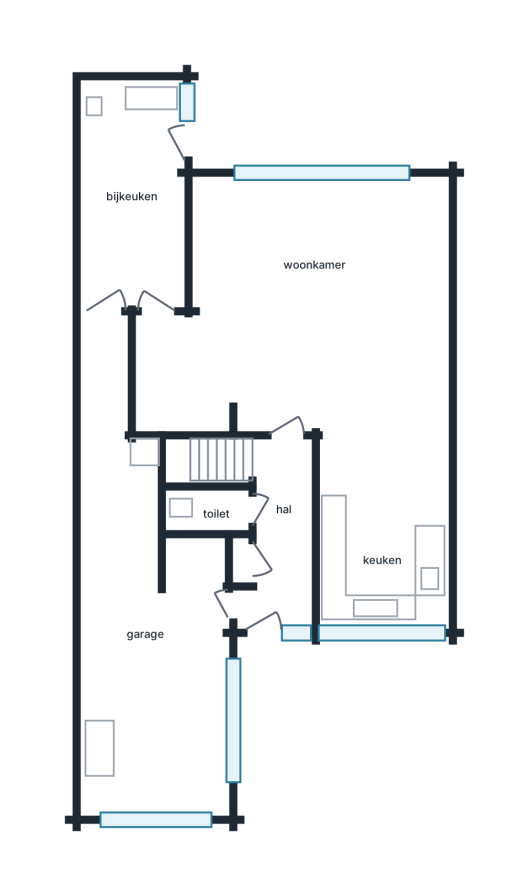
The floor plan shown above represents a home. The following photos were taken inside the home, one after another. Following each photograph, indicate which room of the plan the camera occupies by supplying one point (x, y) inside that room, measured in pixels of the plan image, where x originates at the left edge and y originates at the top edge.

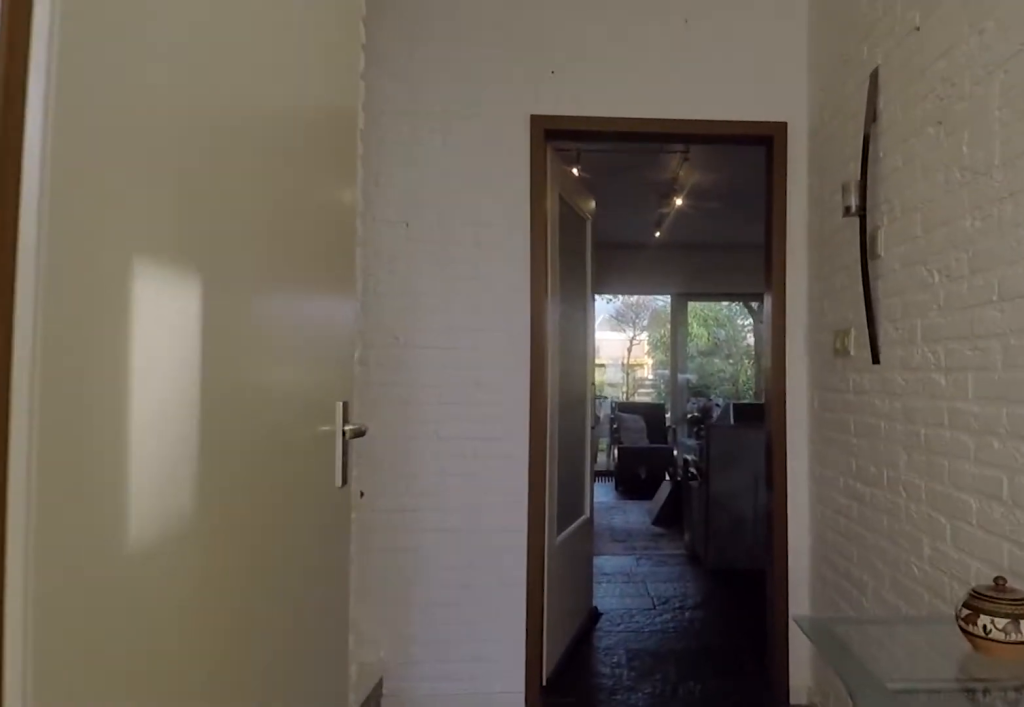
(279, 534)
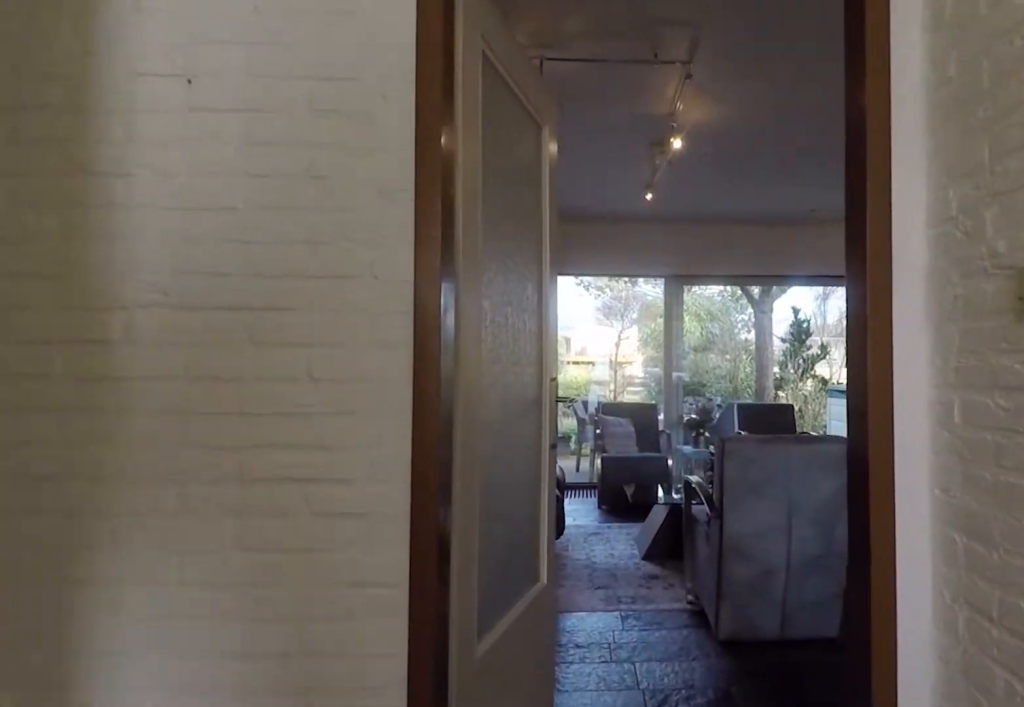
(279, 534)
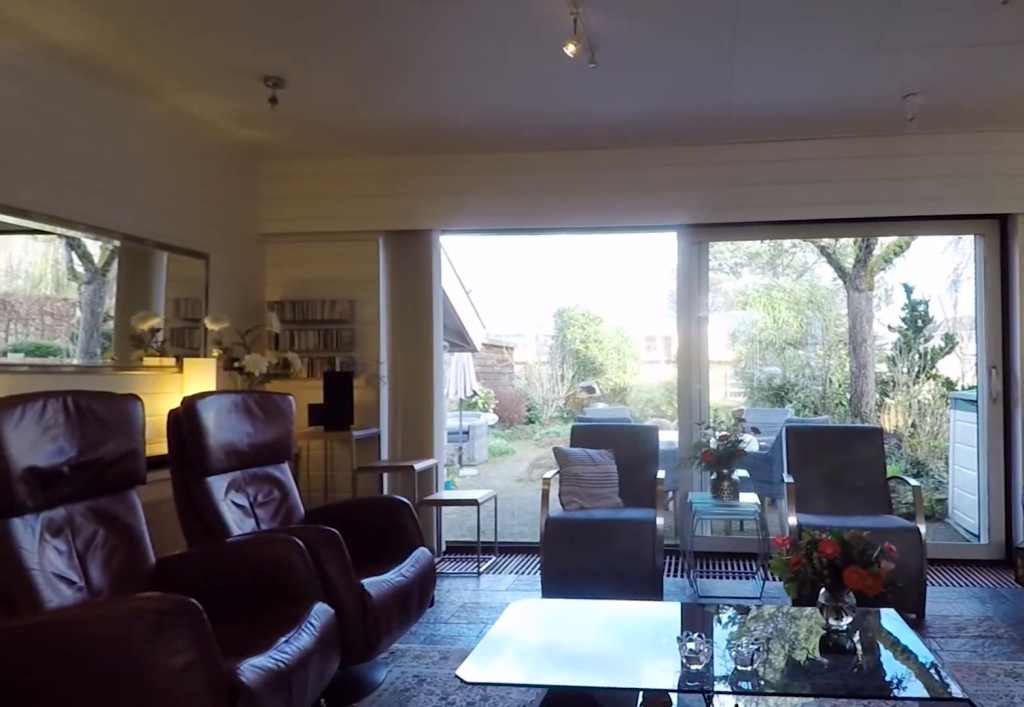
(216, 354)
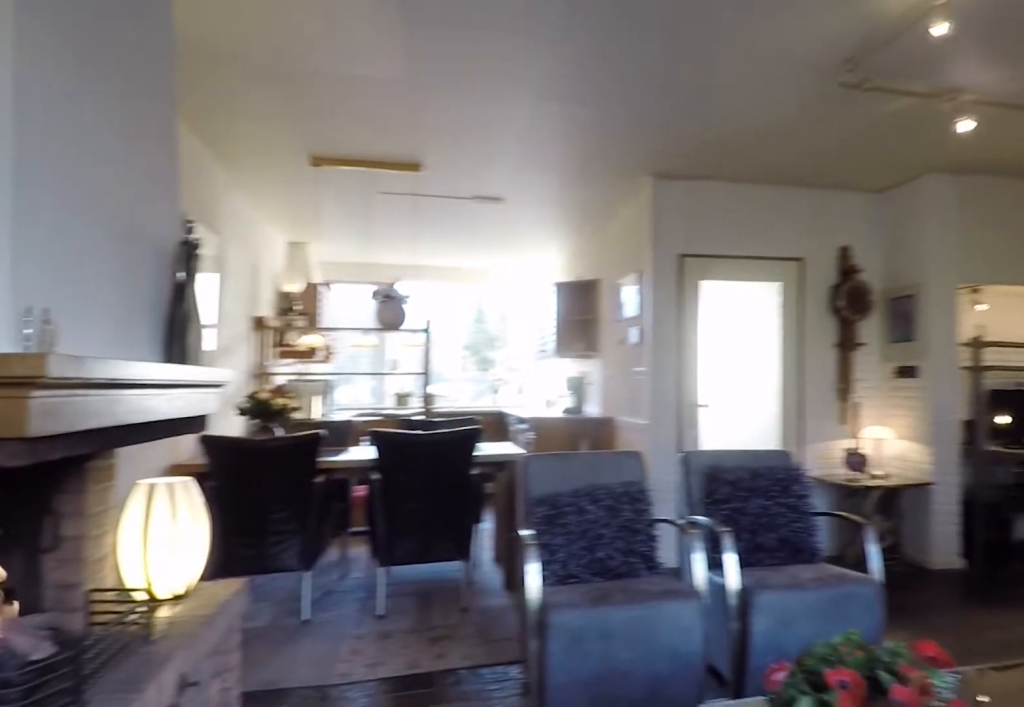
(223, 351)
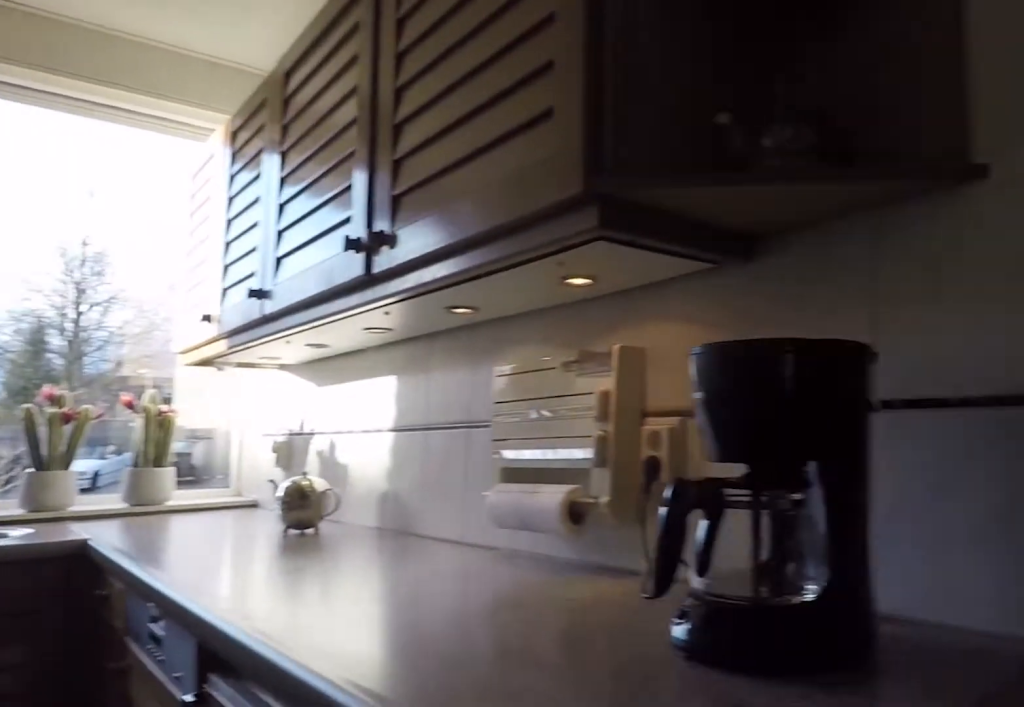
(381, 529)
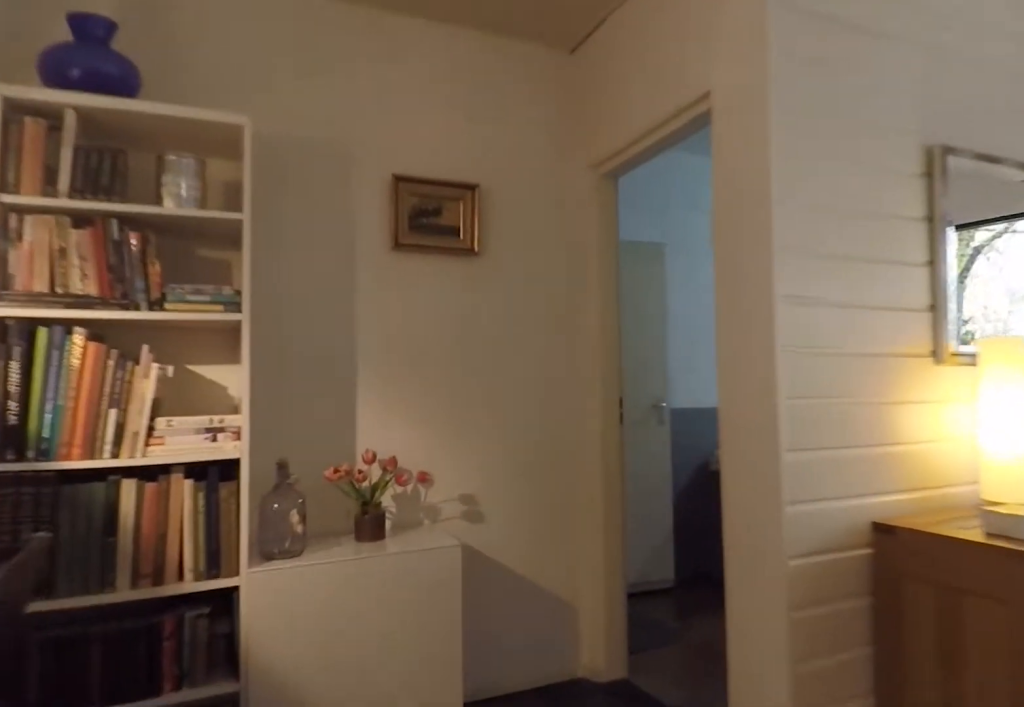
(219, 351)
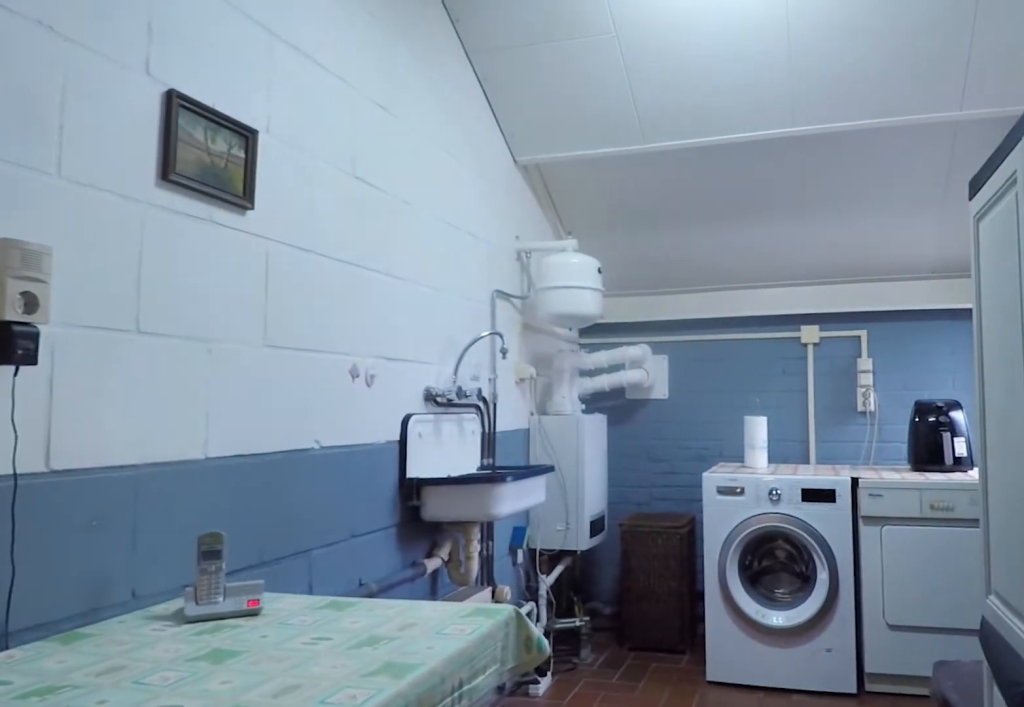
(132, 195)
